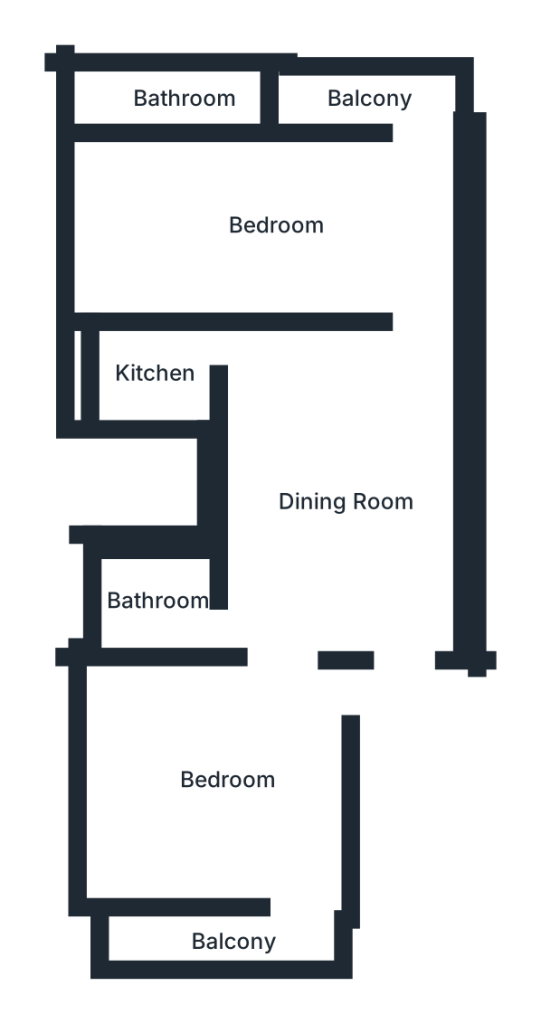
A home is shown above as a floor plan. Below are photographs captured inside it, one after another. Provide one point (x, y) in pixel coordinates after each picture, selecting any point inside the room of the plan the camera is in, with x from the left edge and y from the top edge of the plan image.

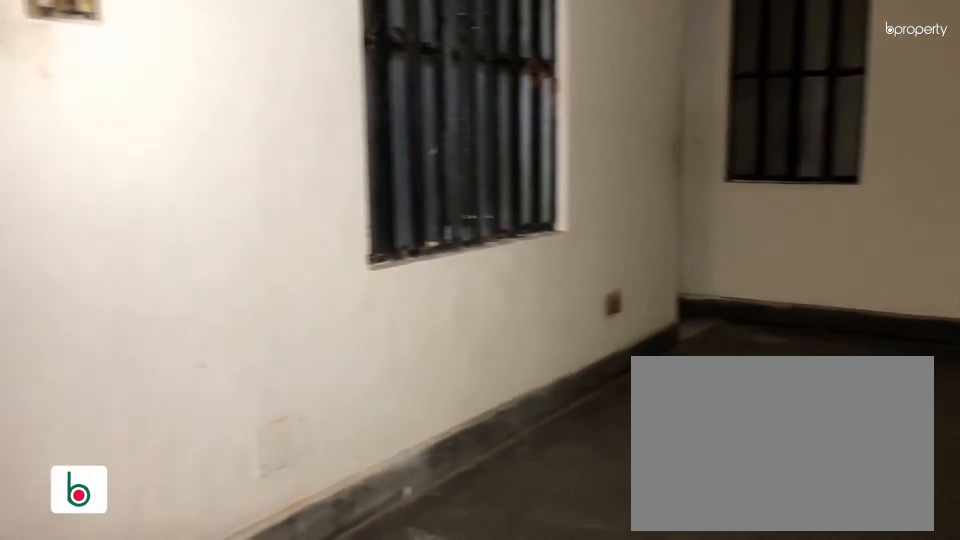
(385, 542)
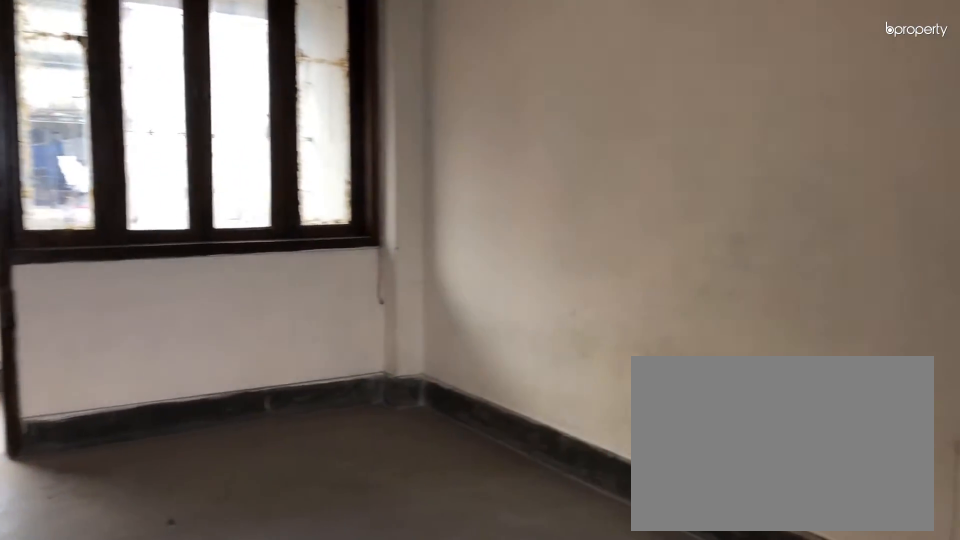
(234, 780)
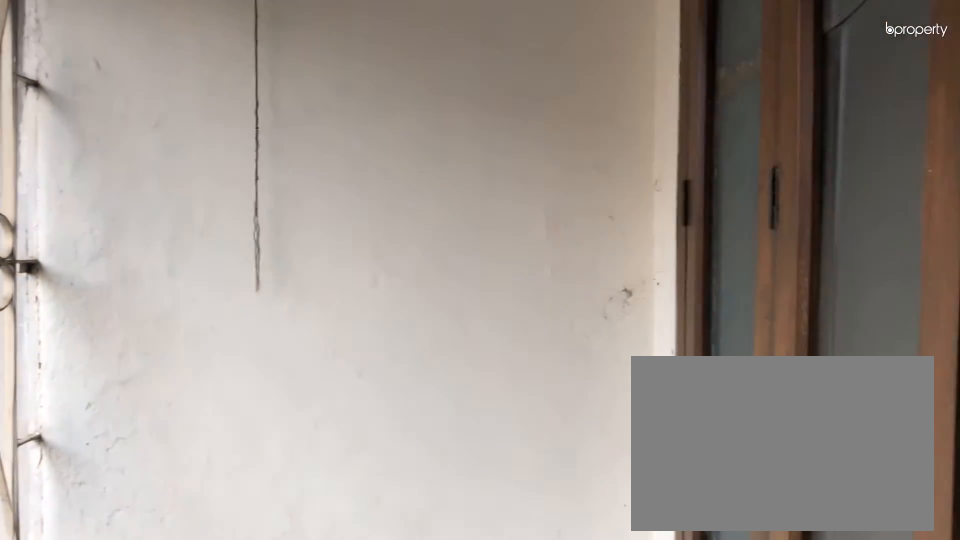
(232, 943)
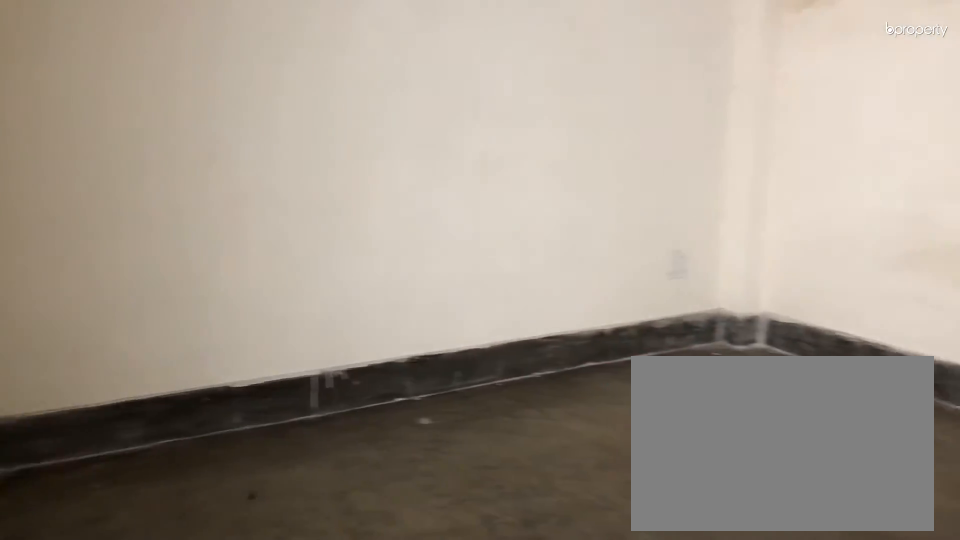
(273, 226)
